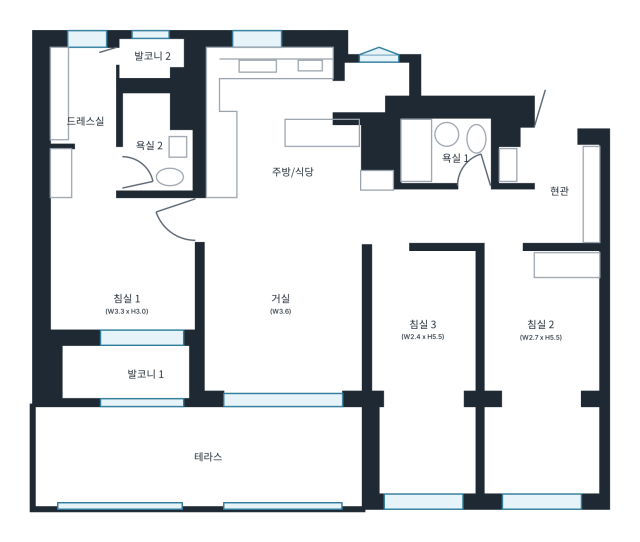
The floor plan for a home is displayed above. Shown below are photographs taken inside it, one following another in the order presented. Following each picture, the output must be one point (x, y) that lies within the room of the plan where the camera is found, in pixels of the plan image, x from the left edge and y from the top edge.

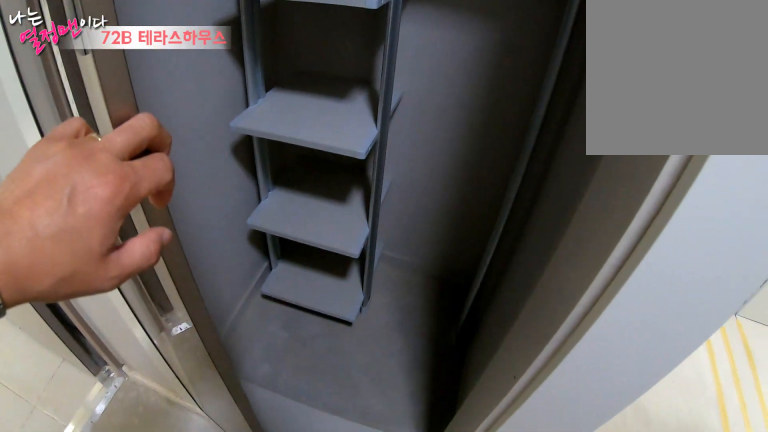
(563, 190)
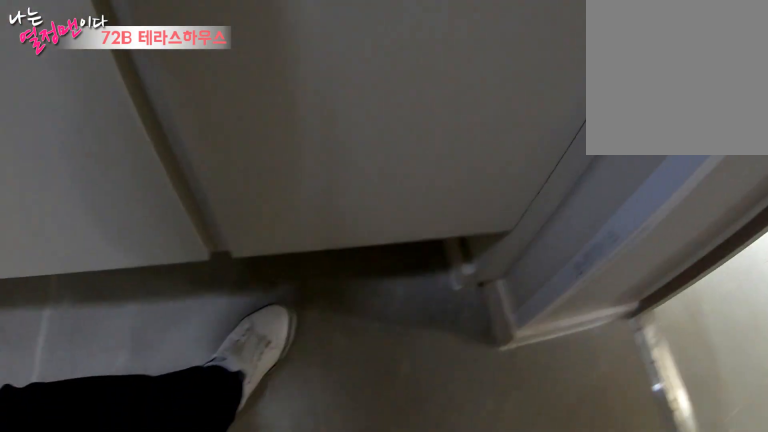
(563, 190)
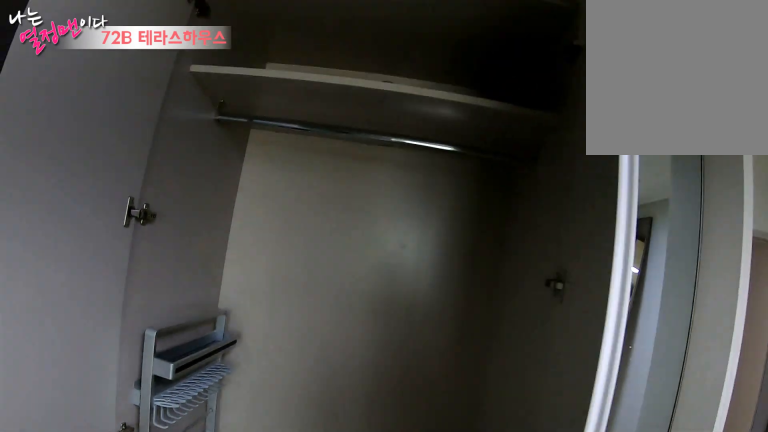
(542, 341)
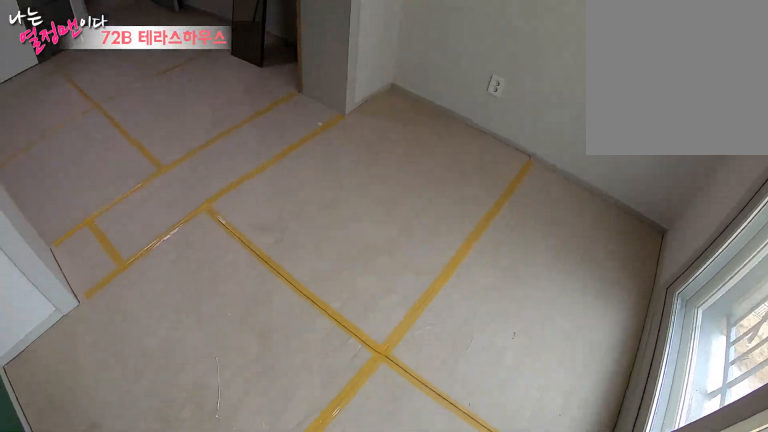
(542, 340)
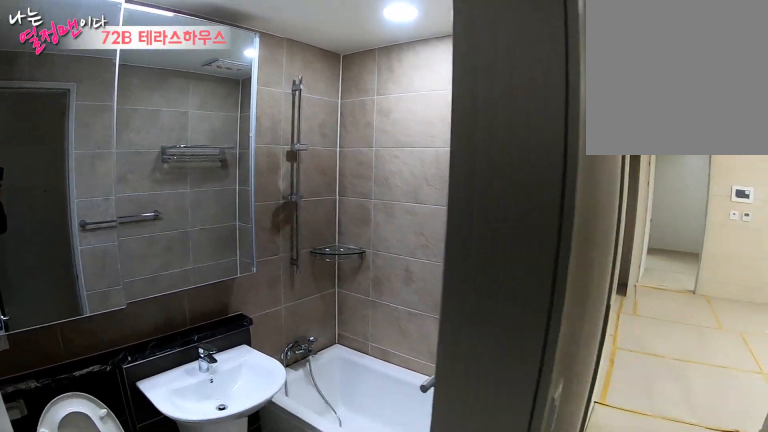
(450, 153)
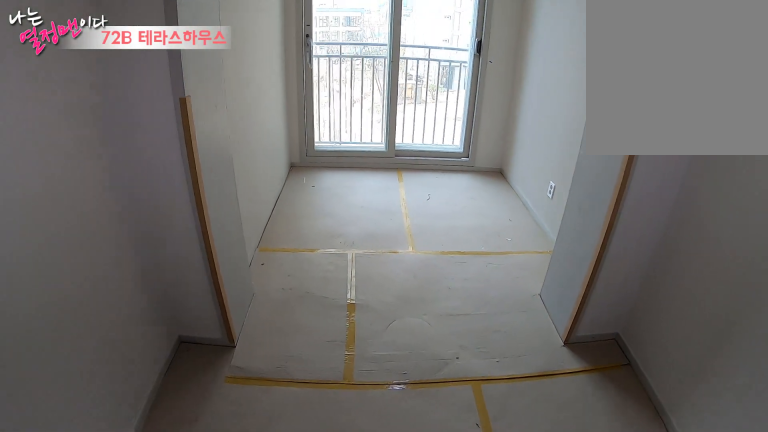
(425, 335)
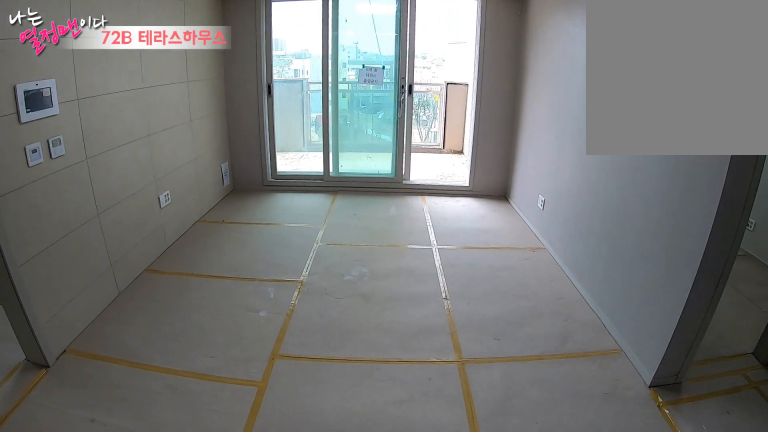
(278, 309)
